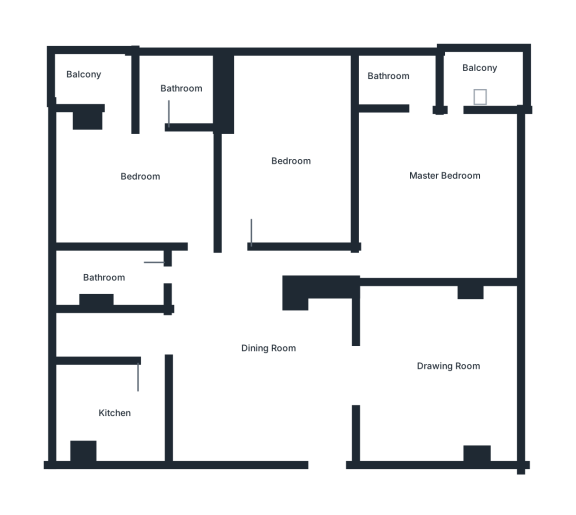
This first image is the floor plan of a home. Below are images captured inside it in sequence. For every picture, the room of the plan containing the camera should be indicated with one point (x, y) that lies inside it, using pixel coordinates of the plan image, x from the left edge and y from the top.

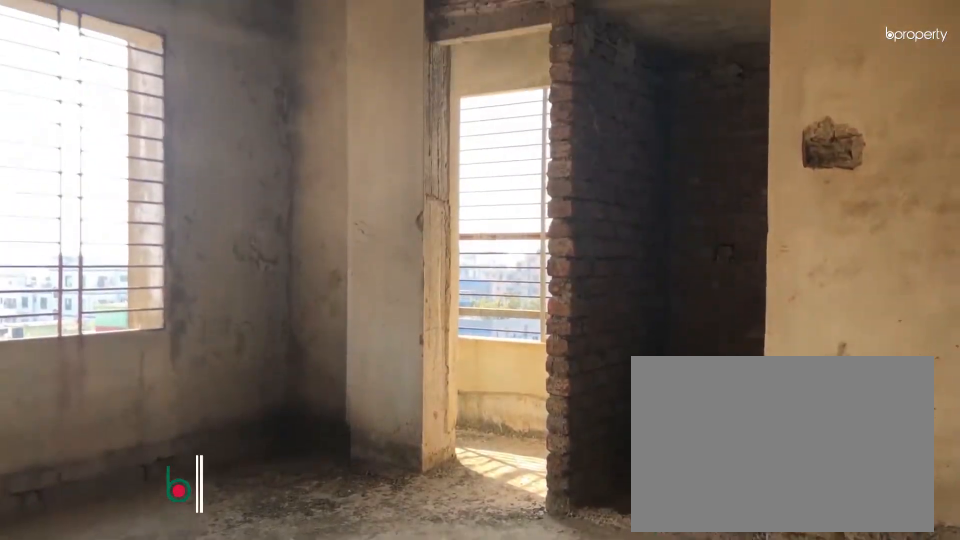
(144, 167)
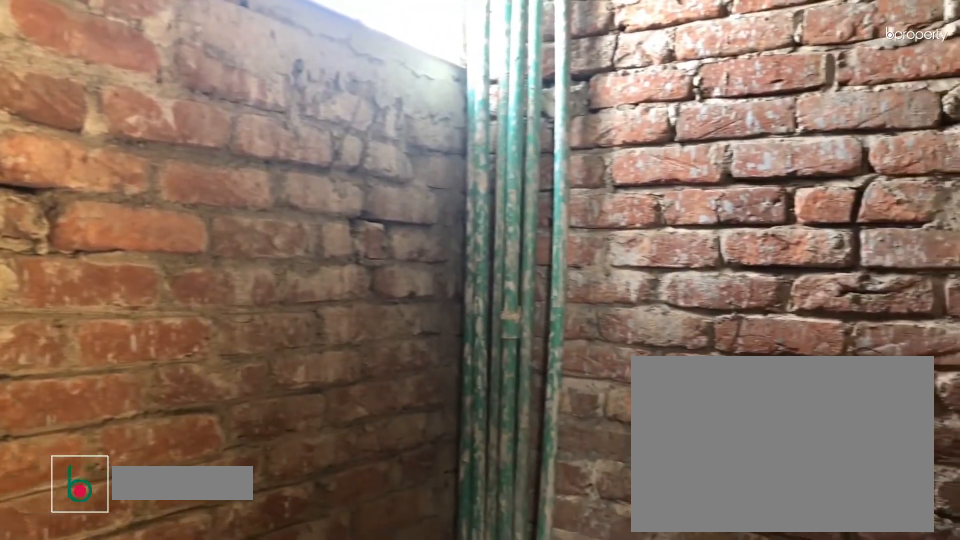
(184, 91)
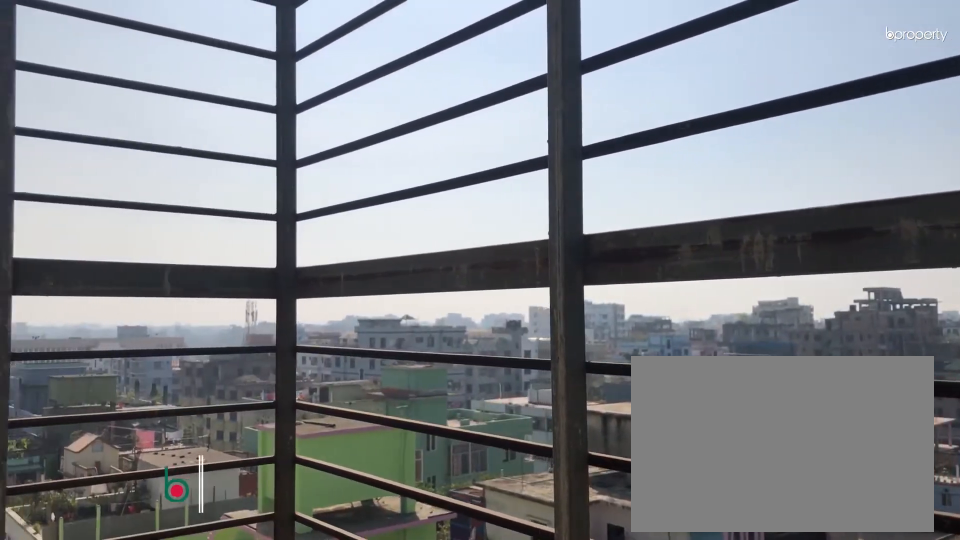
(95, 80)
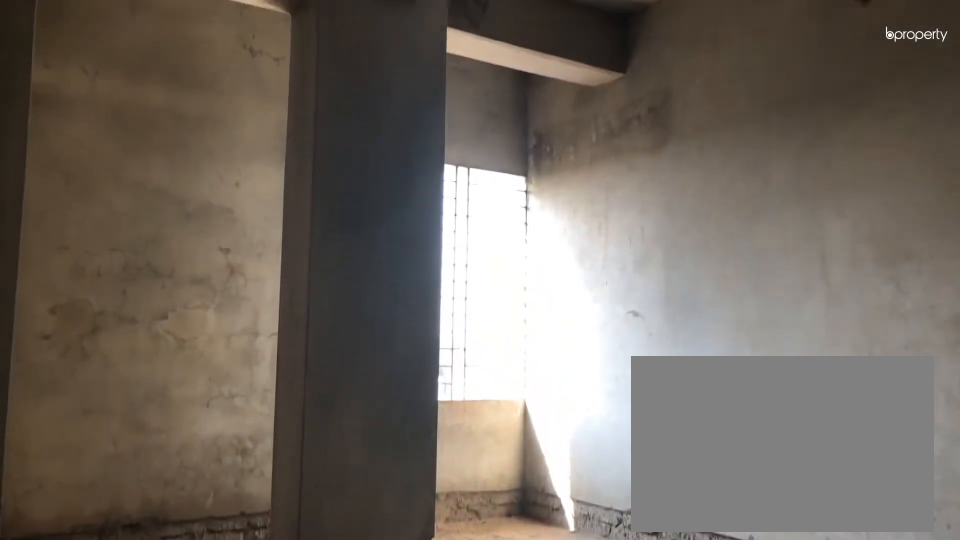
(301, 151)
